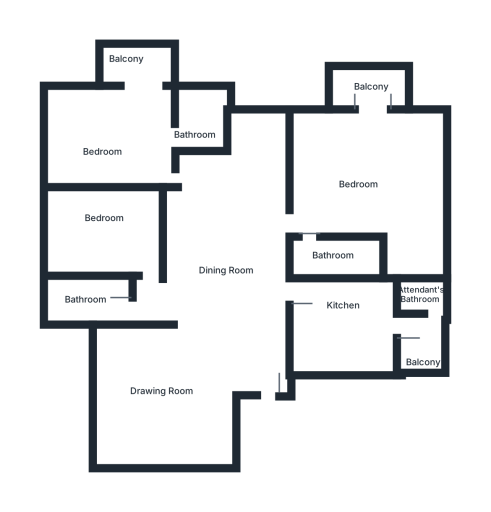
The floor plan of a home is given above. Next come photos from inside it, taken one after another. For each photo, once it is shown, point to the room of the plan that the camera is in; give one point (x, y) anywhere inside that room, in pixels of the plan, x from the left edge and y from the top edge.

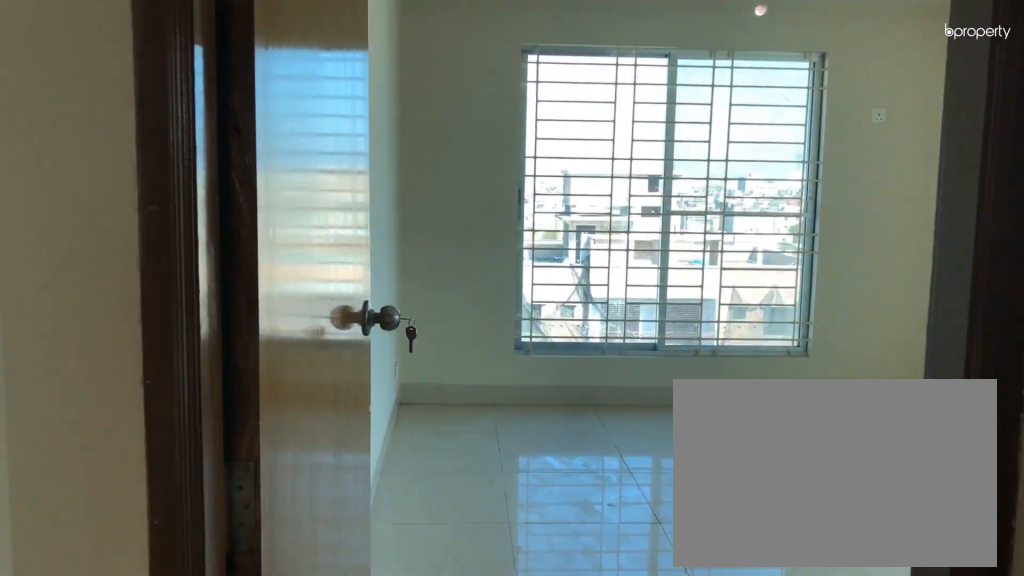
(206, 184)
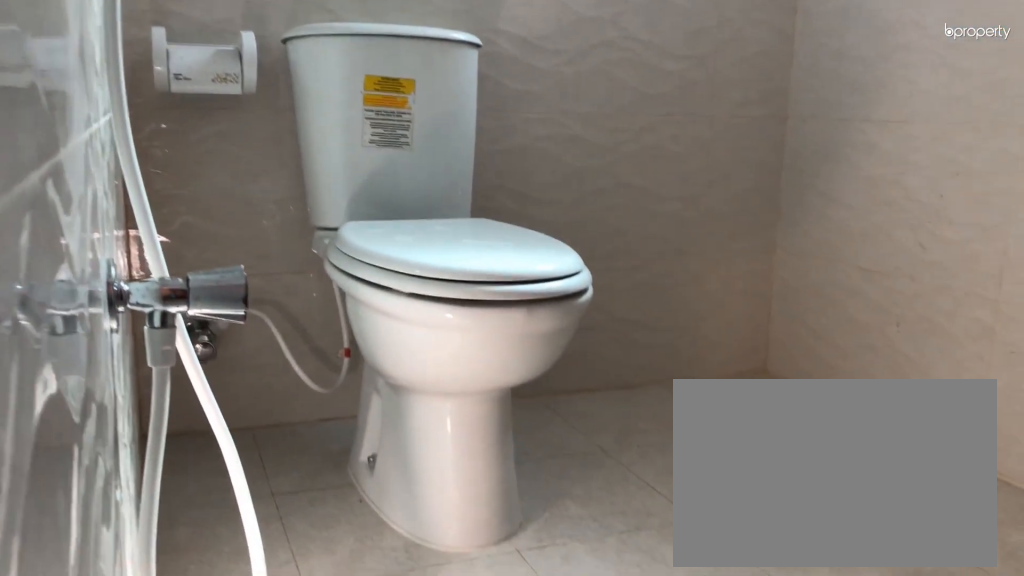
(202, 125)
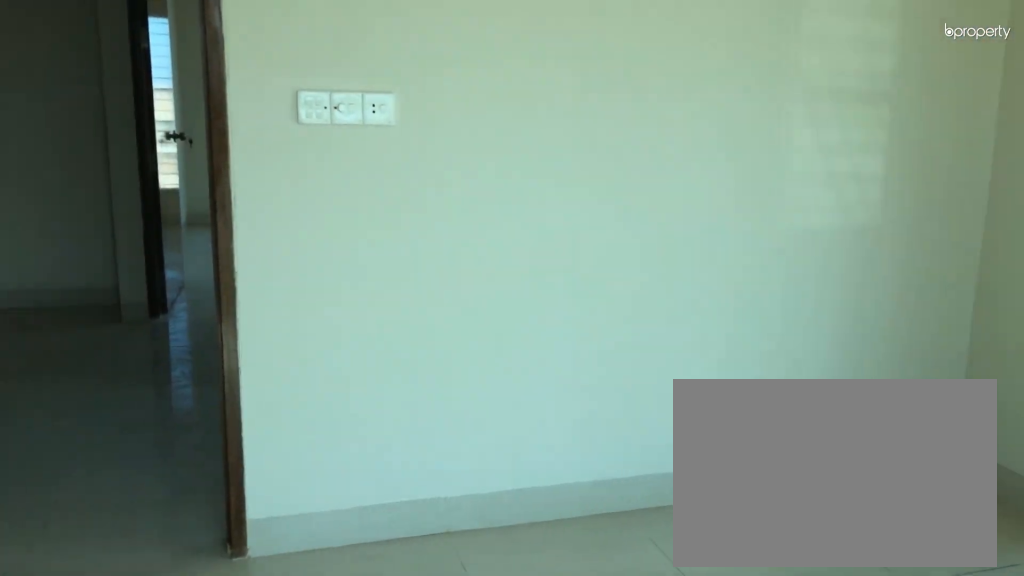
(368, 180)
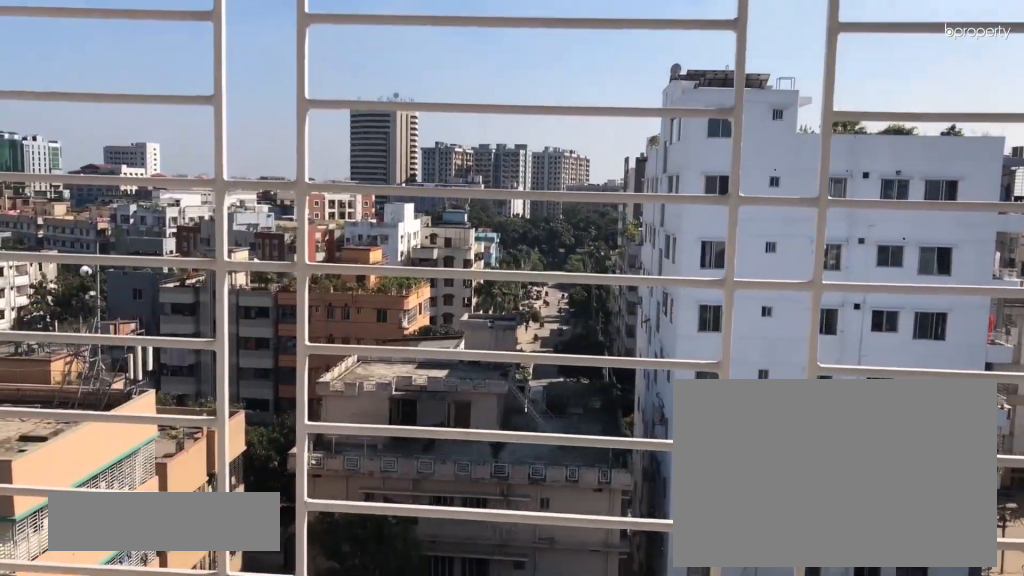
(372, 91)
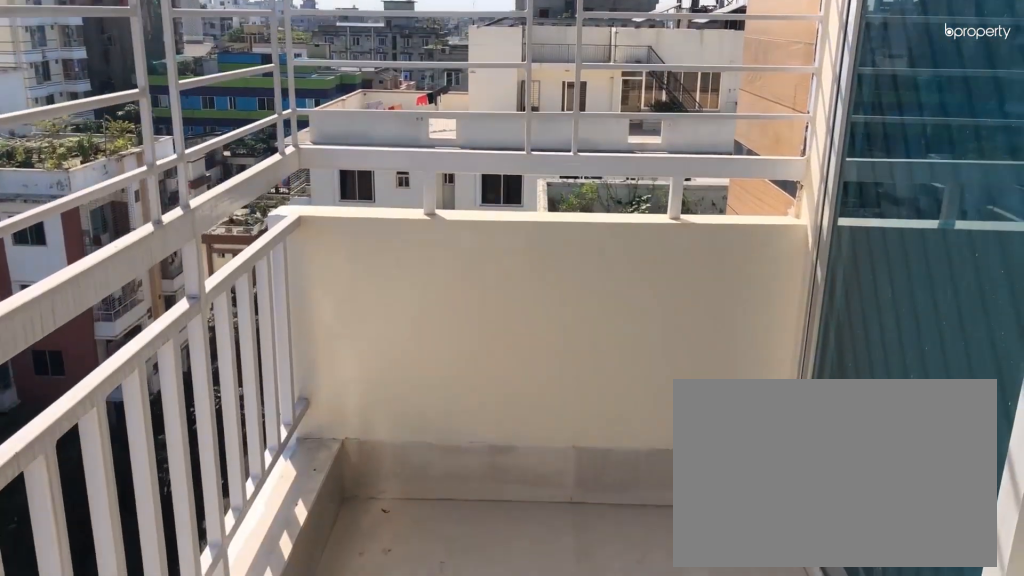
(372, 91)
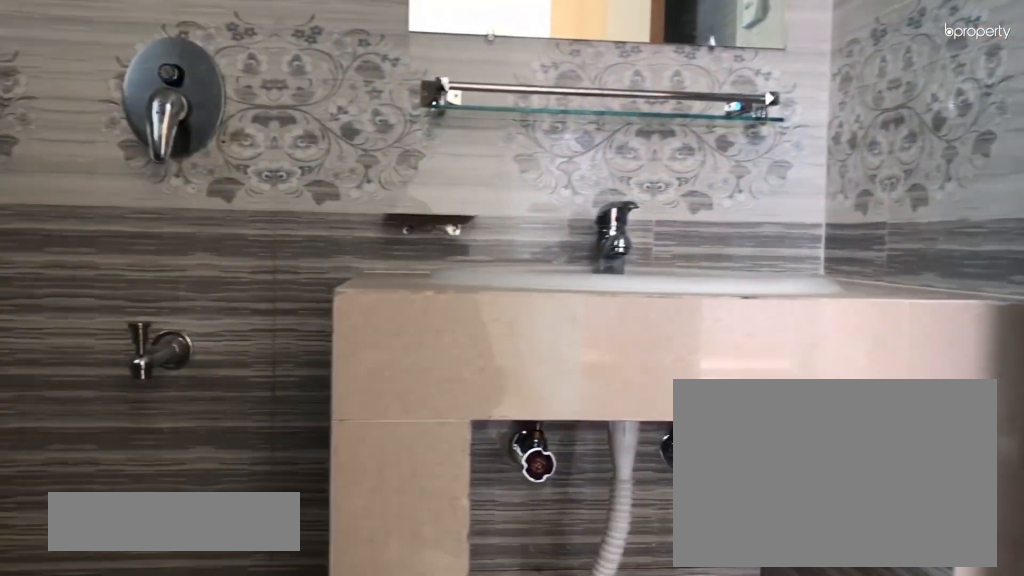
(335, 256)
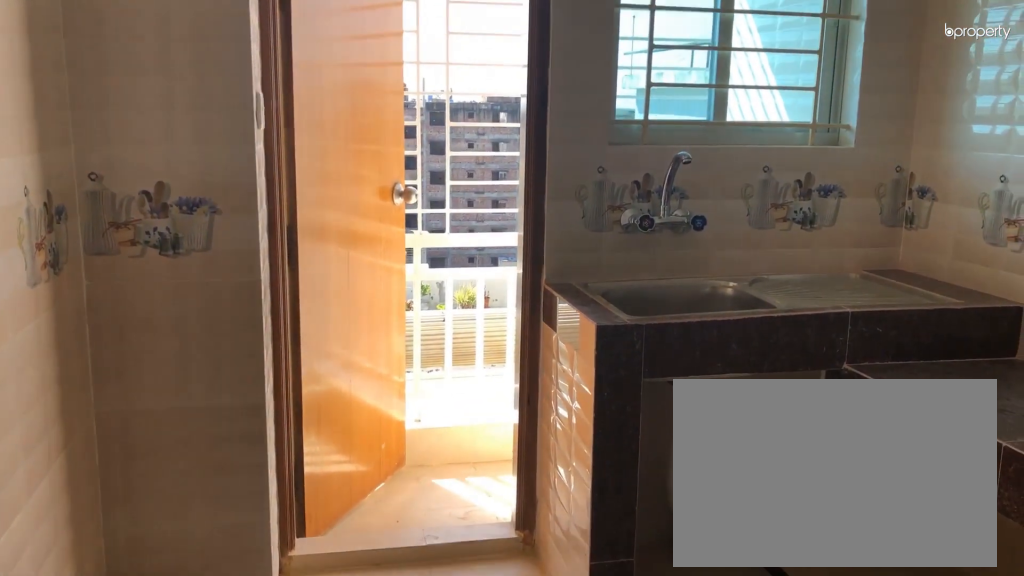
(347, 329)
